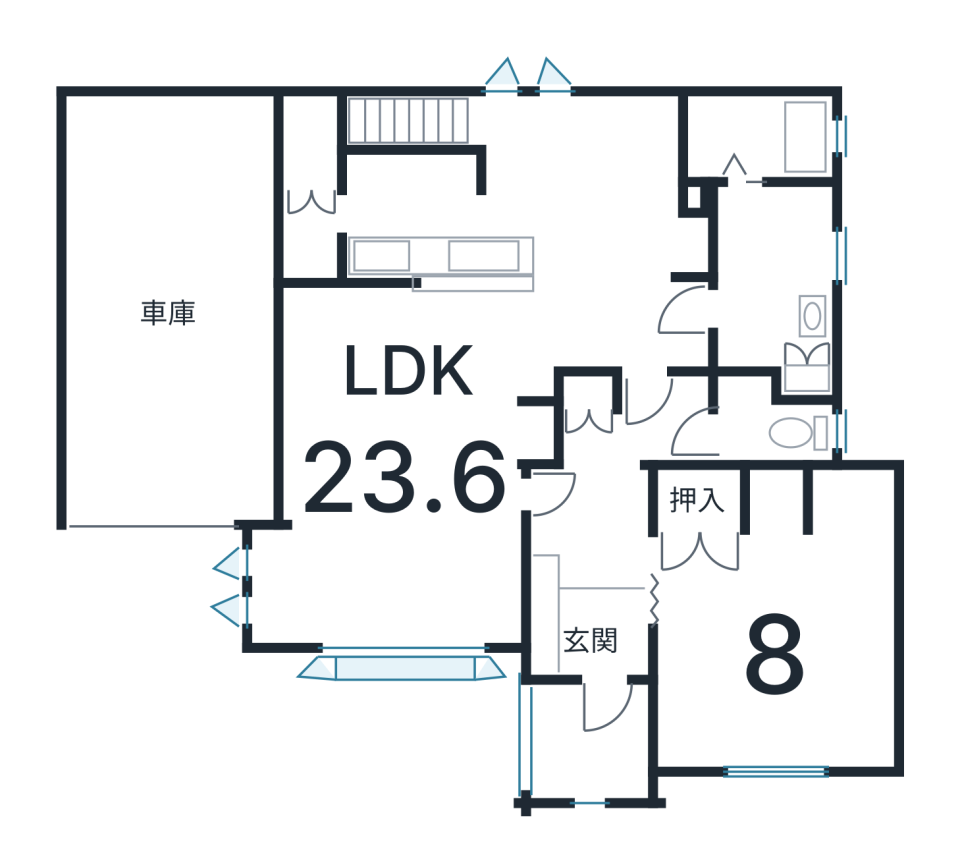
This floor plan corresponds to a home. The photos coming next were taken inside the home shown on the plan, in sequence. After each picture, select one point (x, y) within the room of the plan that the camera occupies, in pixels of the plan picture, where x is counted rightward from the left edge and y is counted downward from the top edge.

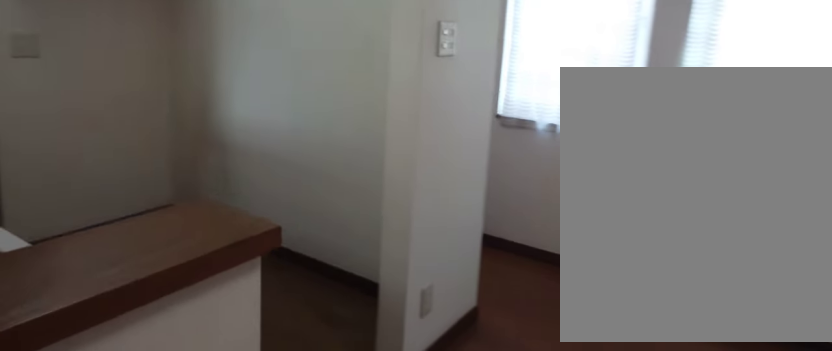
(531, 237)
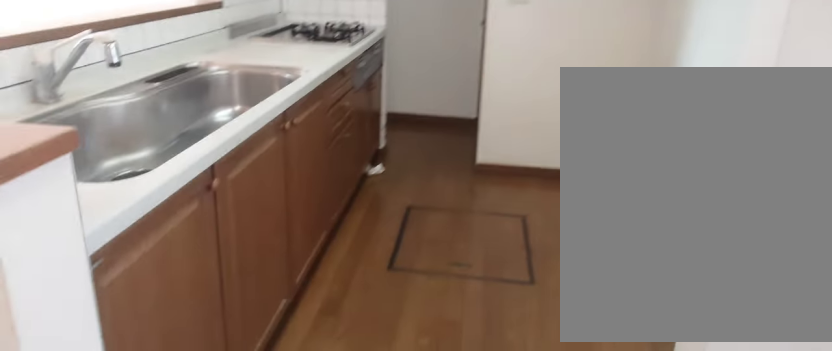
(531, 237)
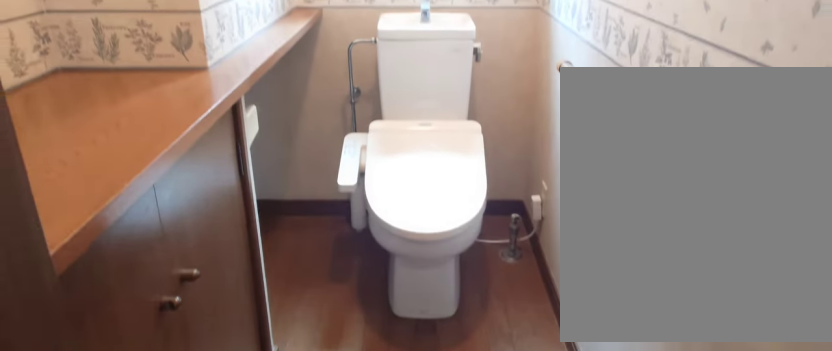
(765, 437)
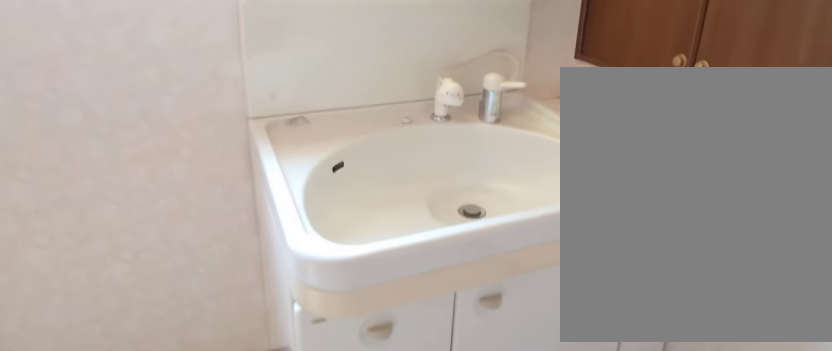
(747, 293)
